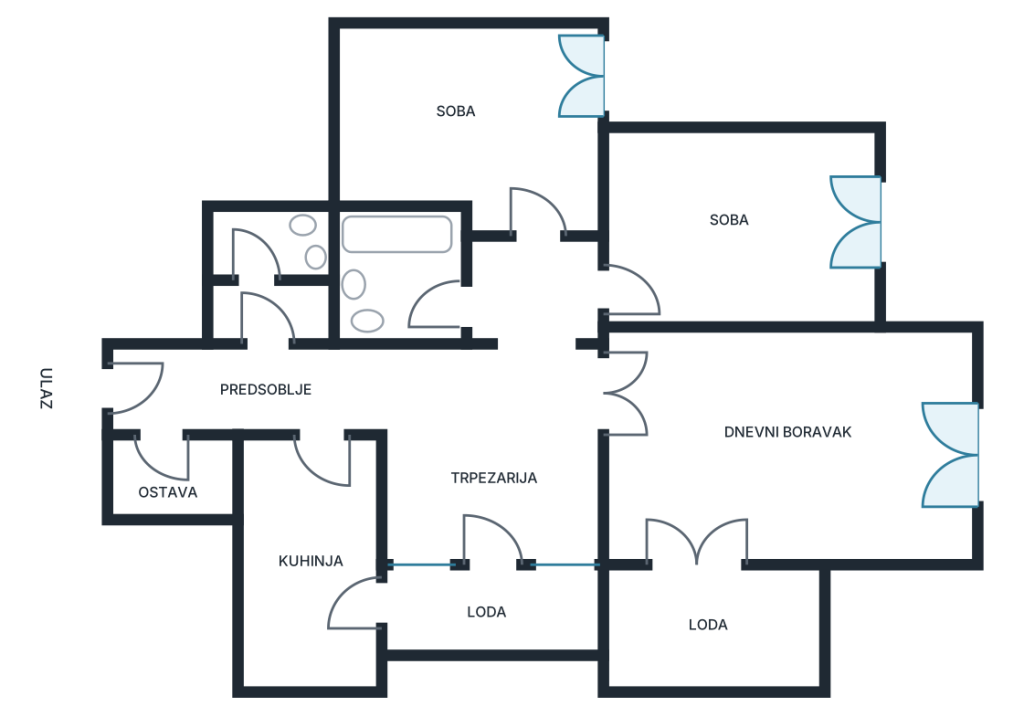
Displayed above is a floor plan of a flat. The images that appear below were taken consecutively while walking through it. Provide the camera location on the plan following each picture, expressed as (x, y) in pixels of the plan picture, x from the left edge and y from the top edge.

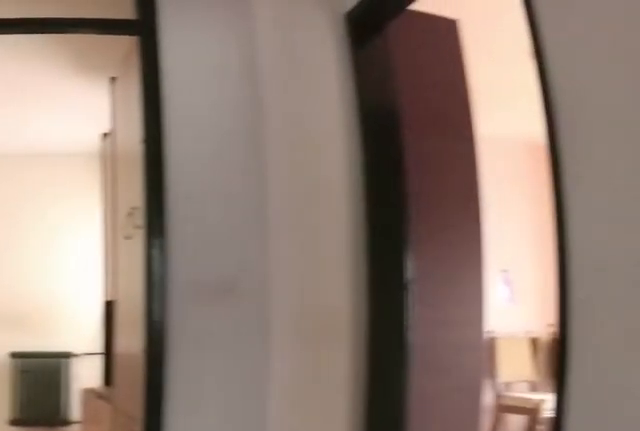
(544, 407)
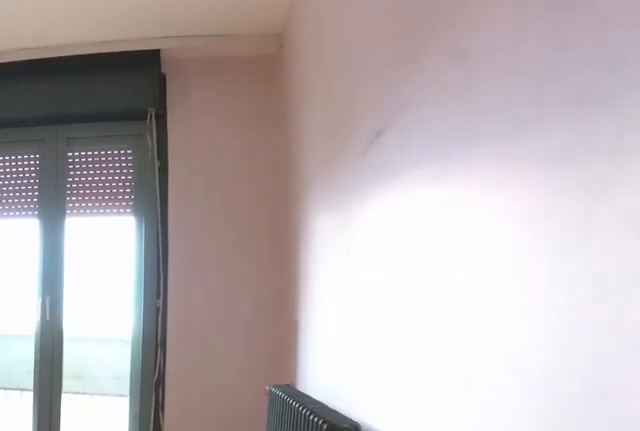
(591, 306)
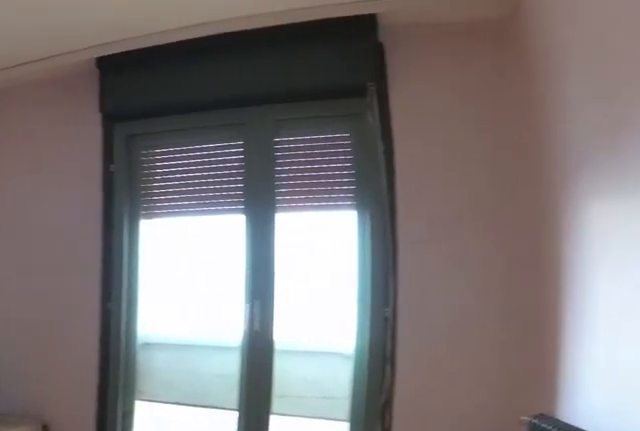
(612, 311)
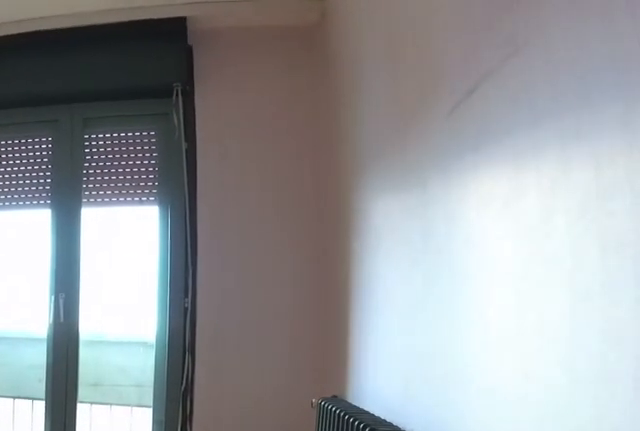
(628, 305)
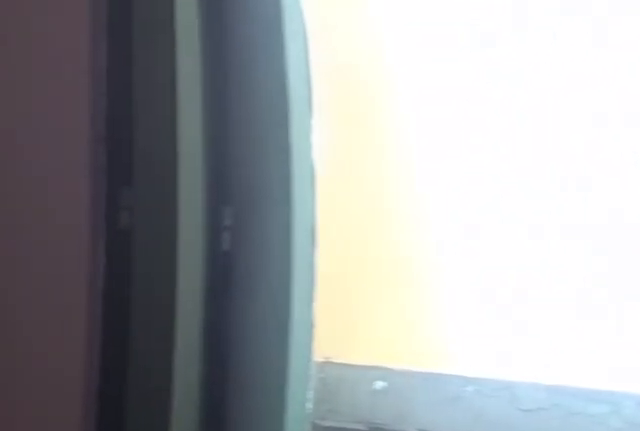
(859, 272)
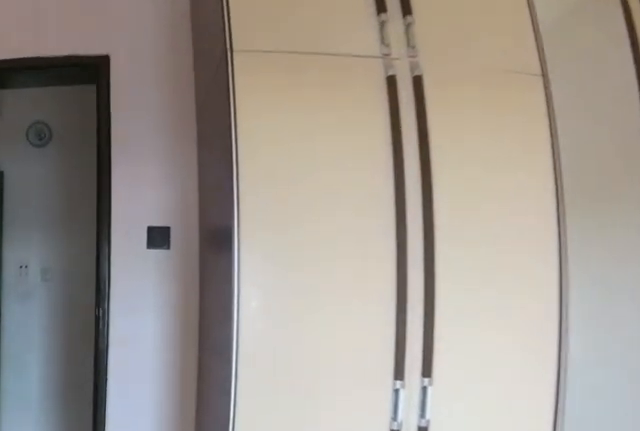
(811, 256)
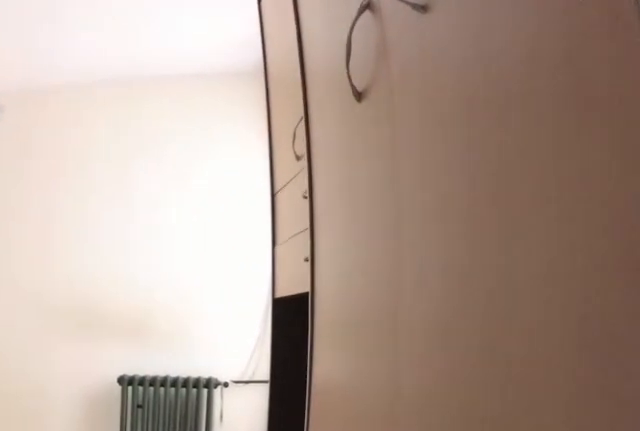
(538, 304)
